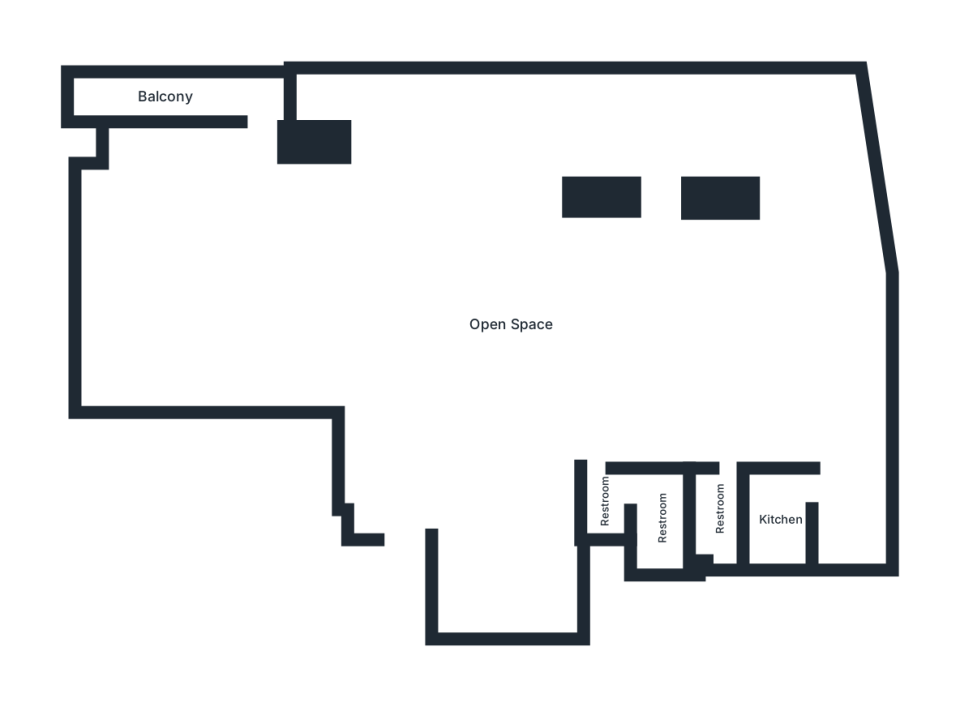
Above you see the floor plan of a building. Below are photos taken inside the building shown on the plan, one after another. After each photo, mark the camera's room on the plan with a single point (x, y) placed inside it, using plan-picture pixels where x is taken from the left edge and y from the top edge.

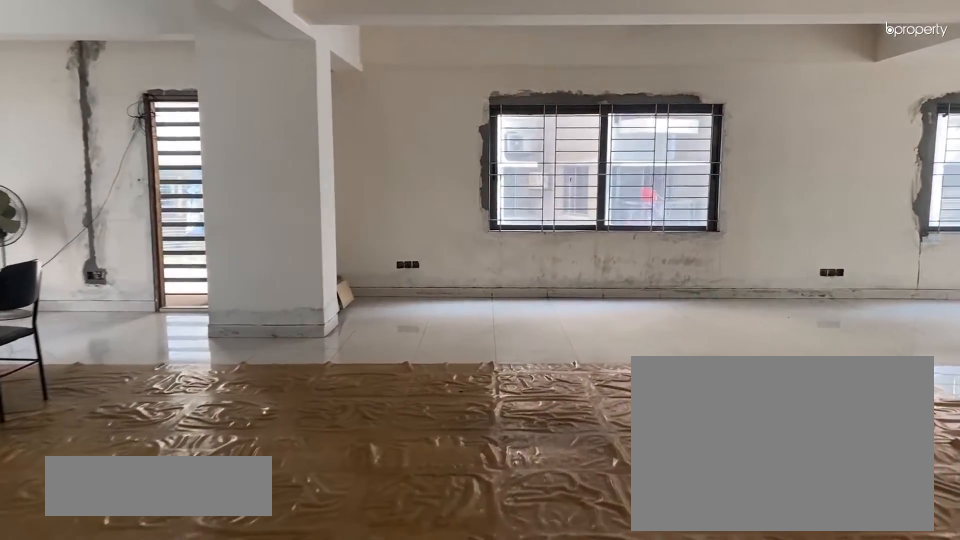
(519, 298)
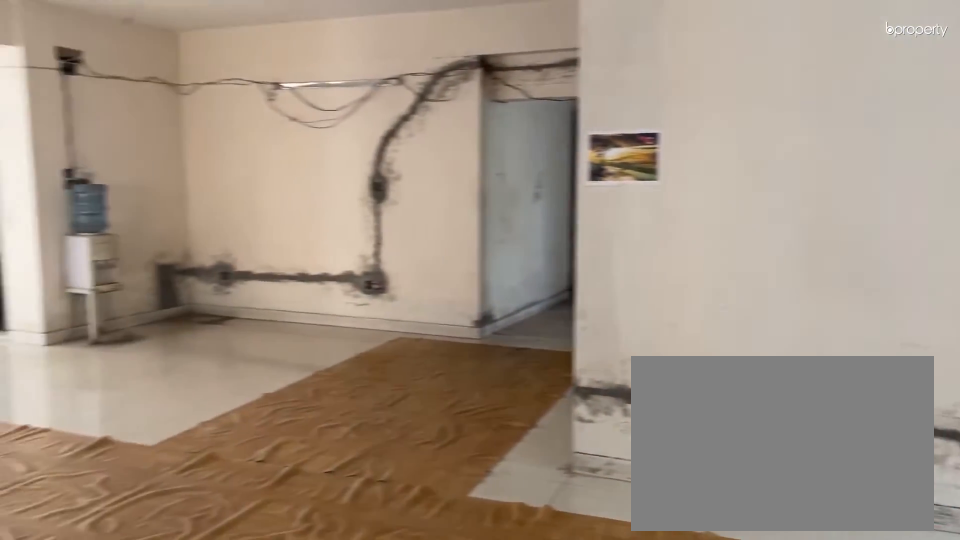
(519, 298)
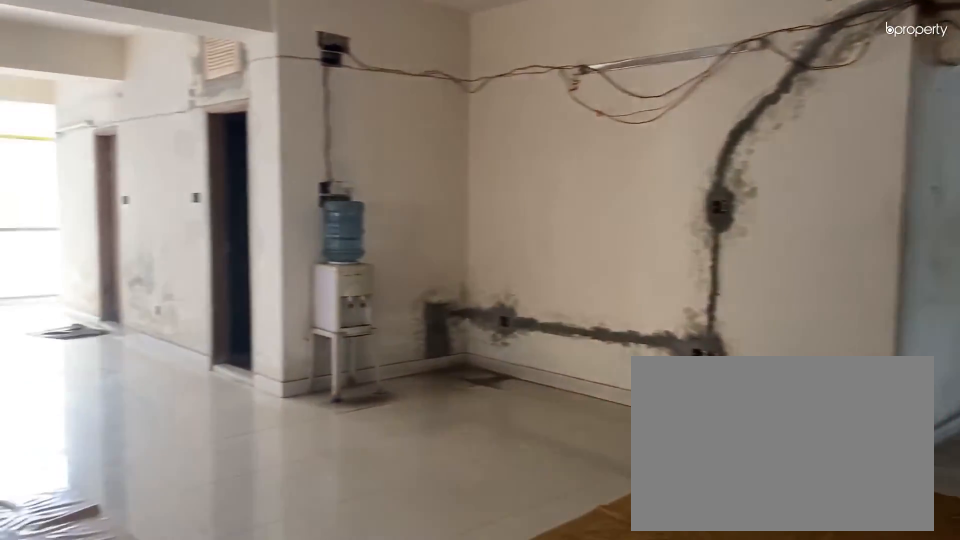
(731, 308)
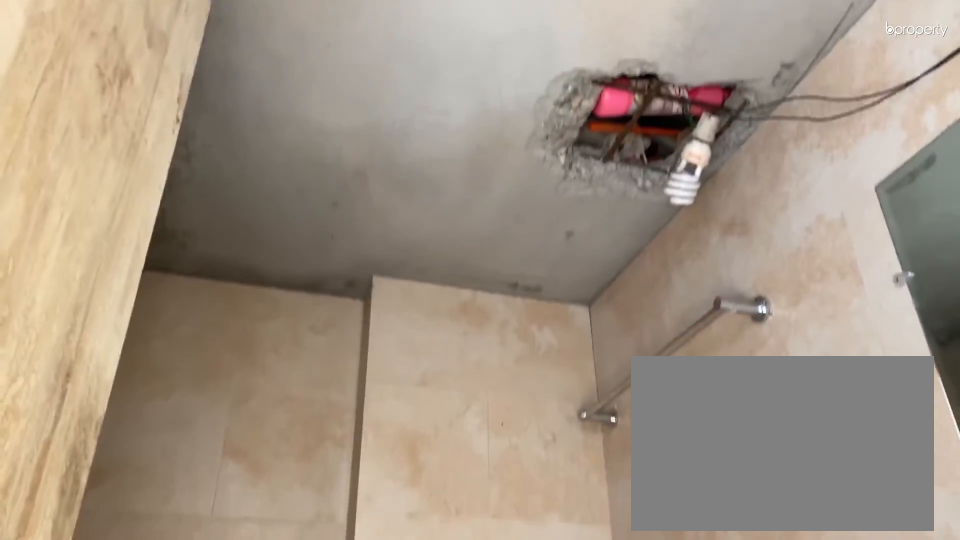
(718, 513)
